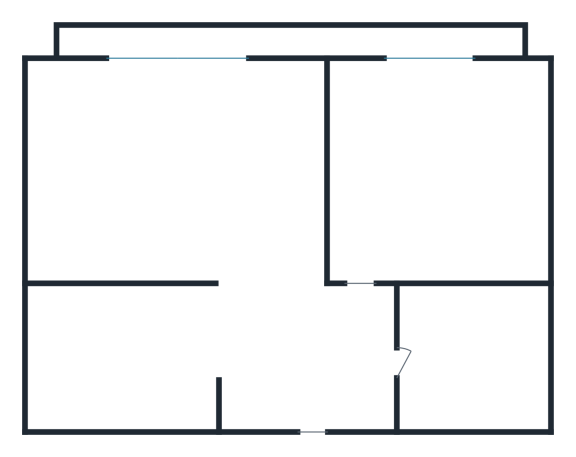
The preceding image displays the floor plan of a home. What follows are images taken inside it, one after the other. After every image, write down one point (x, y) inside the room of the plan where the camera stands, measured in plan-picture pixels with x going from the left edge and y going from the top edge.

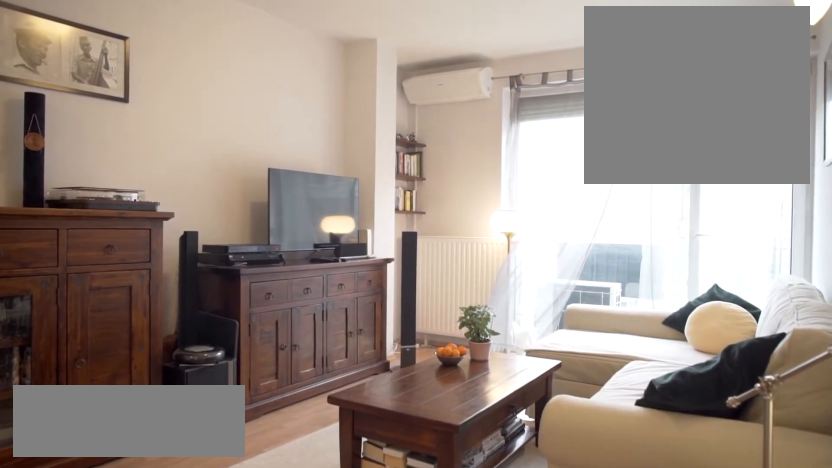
(258, 273)
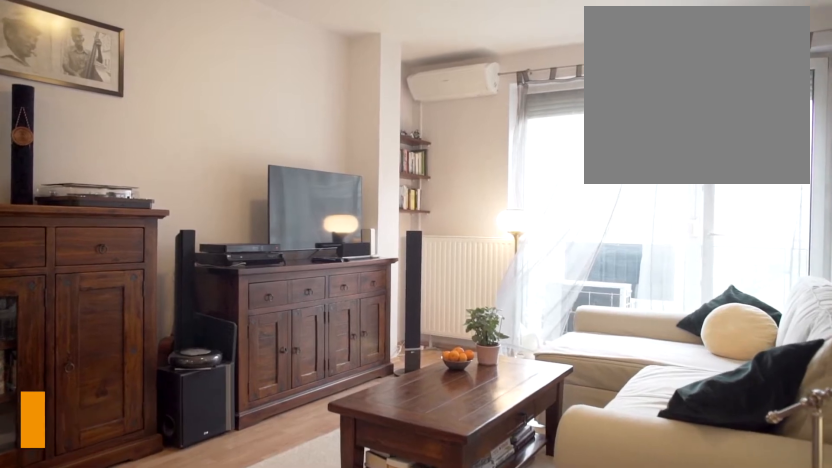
(258, 273)
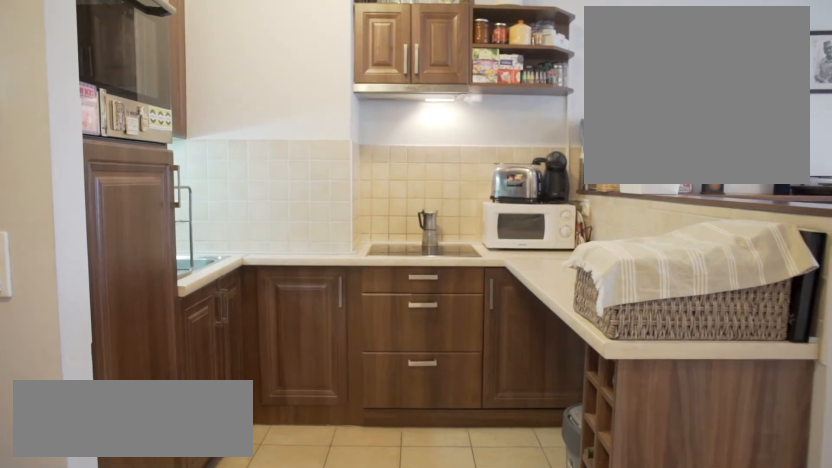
(332, 368)
